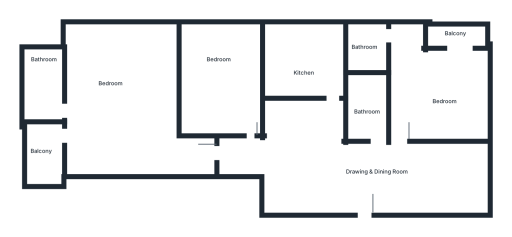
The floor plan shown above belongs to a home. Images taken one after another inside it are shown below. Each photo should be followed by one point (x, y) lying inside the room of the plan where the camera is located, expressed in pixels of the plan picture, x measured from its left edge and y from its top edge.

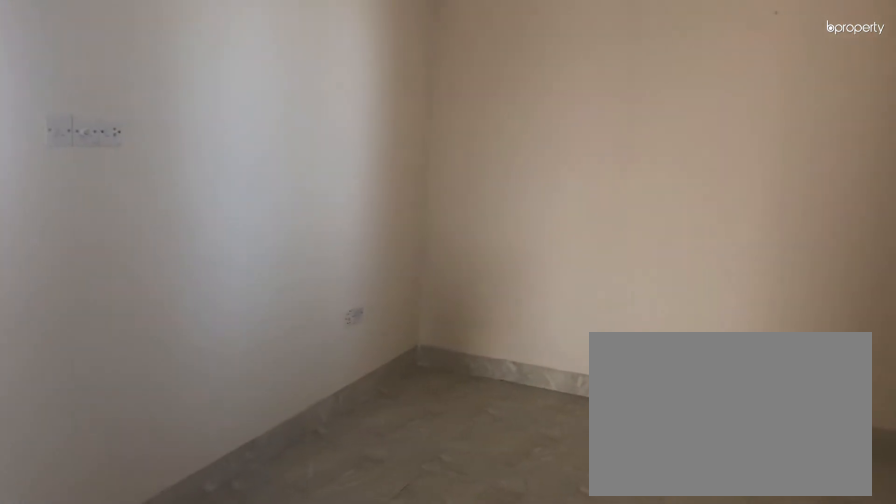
(363, 174)
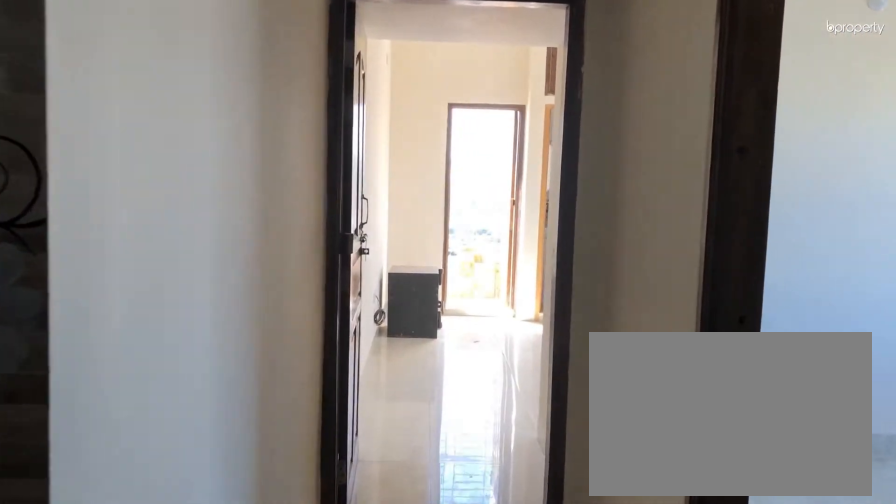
(244, 157)
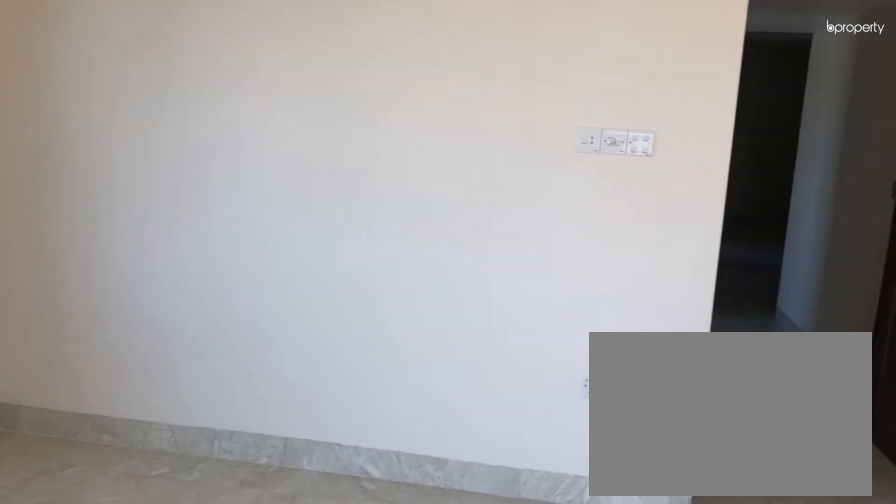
(119, 106)
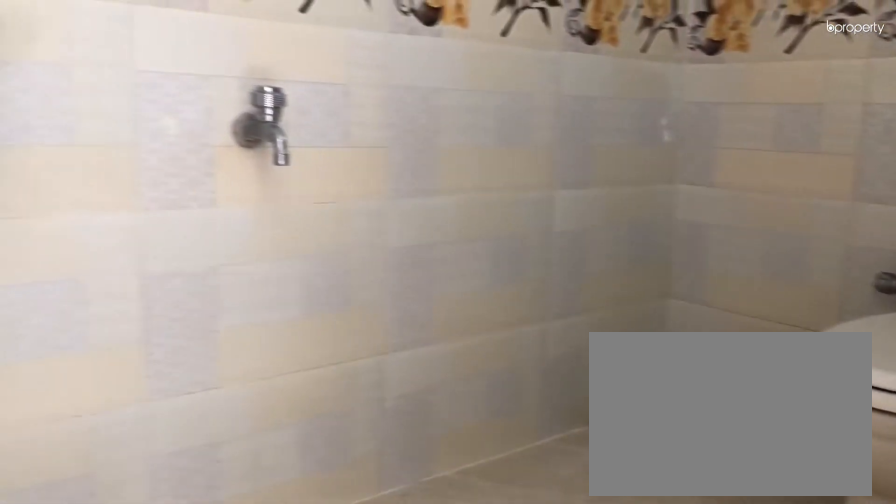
(41, 85)
